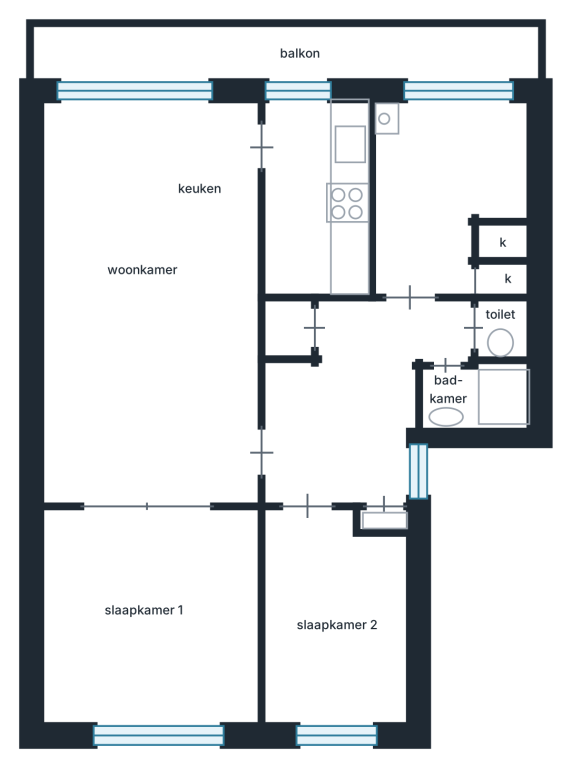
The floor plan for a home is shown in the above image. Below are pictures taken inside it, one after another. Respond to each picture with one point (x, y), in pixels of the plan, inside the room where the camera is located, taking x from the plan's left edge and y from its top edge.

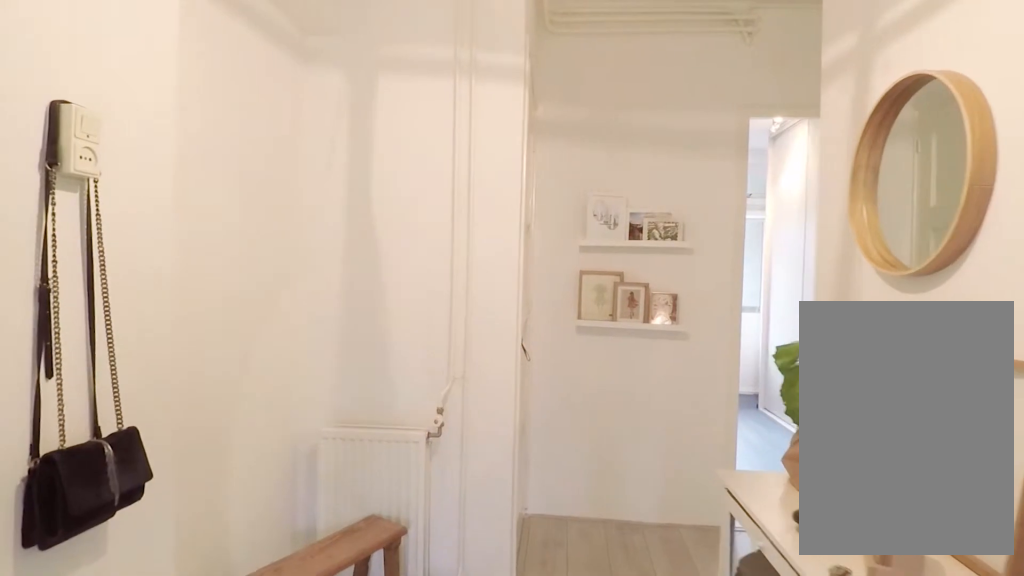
(356, 402)
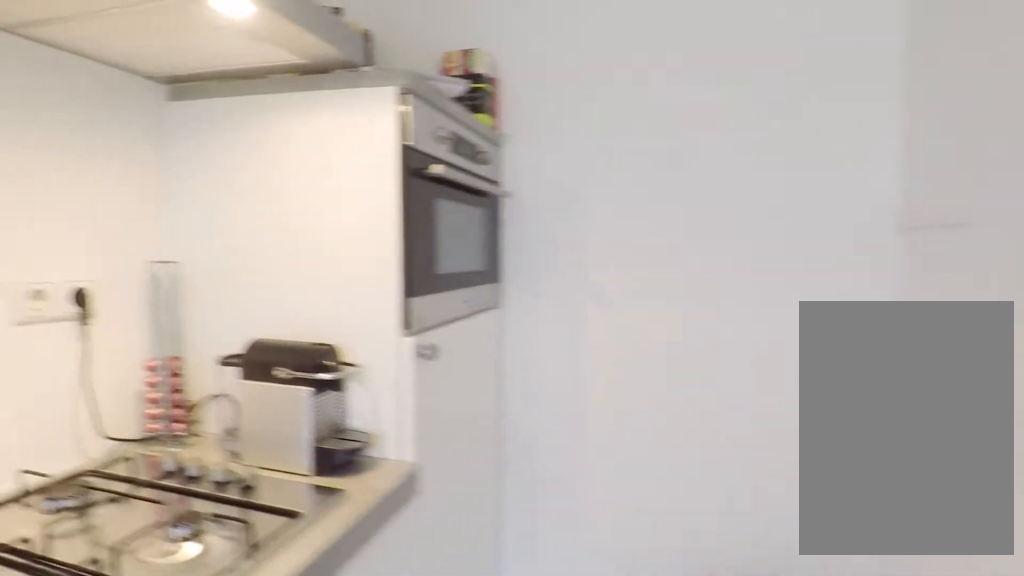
(316, 198)
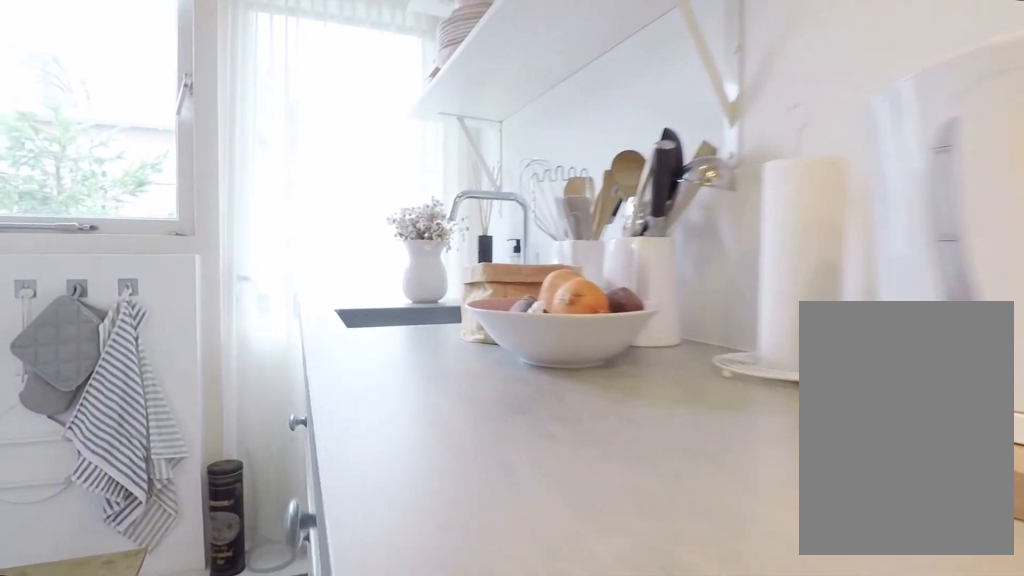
(316, 198)
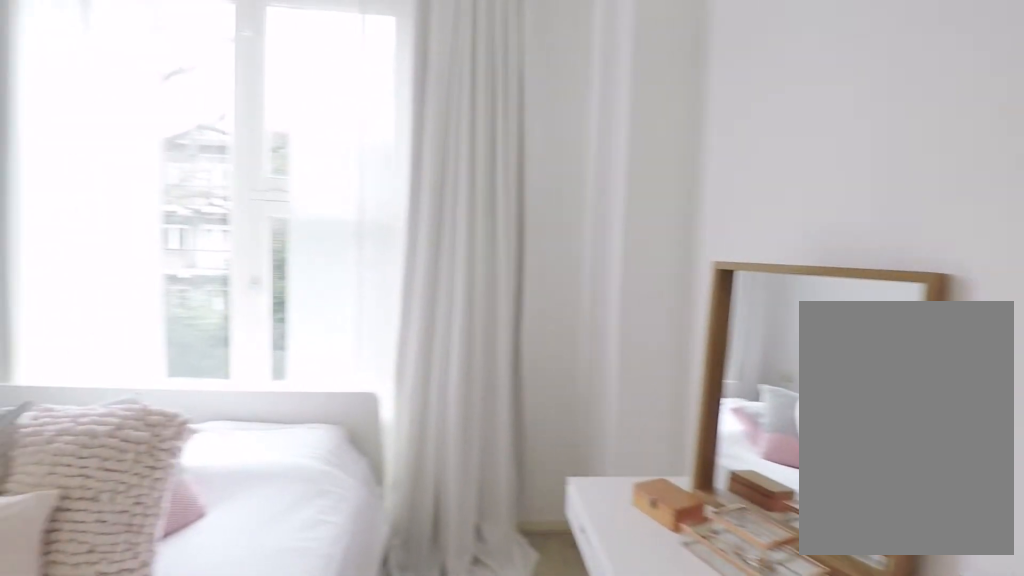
(150, 619)
